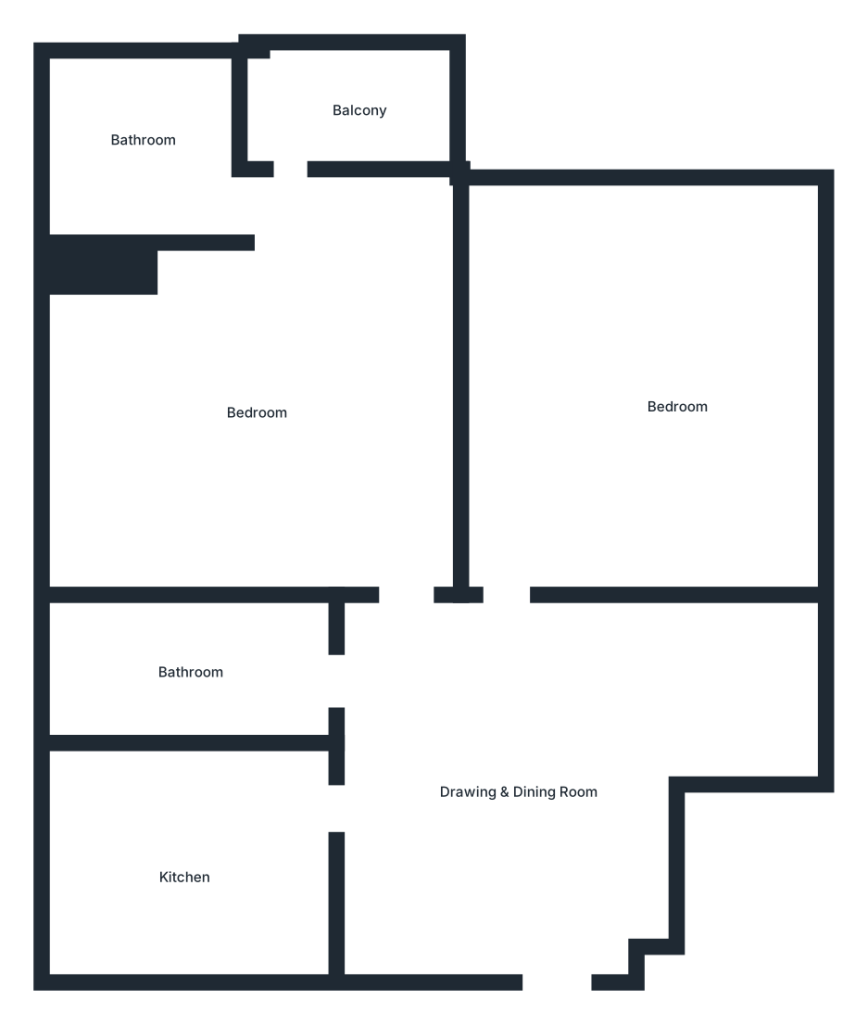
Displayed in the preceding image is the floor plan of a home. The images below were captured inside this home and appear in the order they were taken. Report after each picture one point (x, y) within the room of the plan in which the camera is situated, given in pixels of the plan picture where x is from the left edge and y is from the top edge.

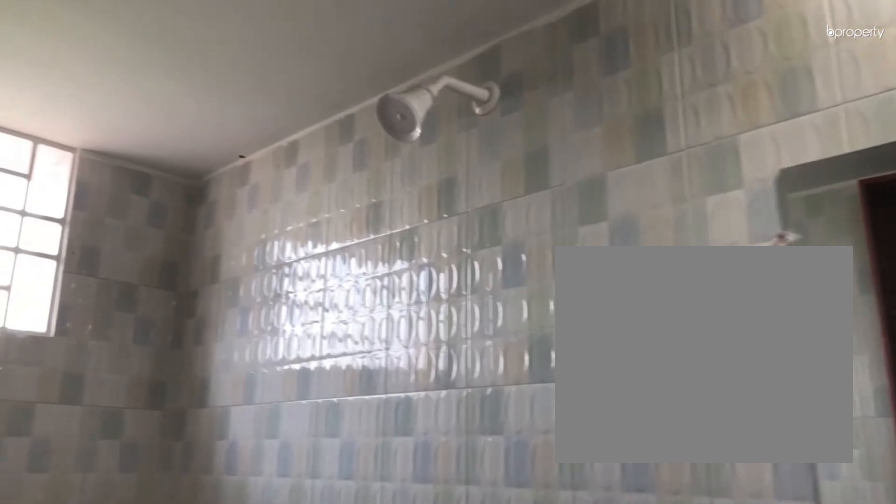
(205, 667)
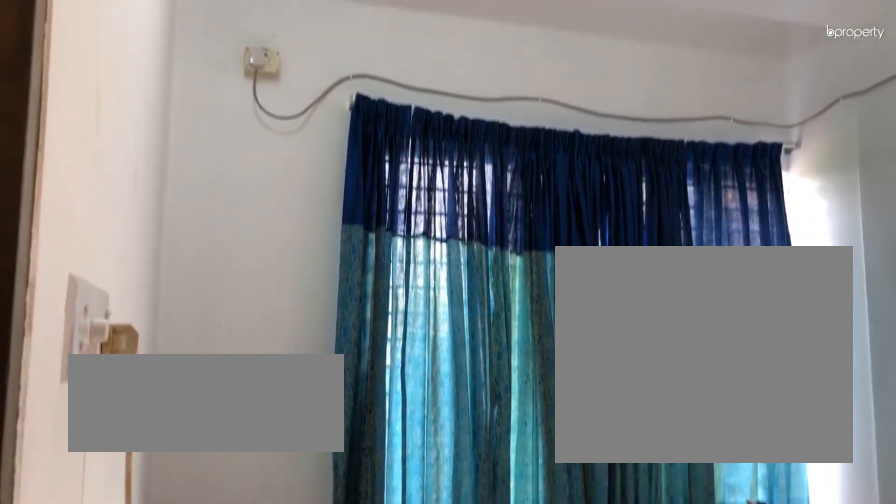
(252, 407)
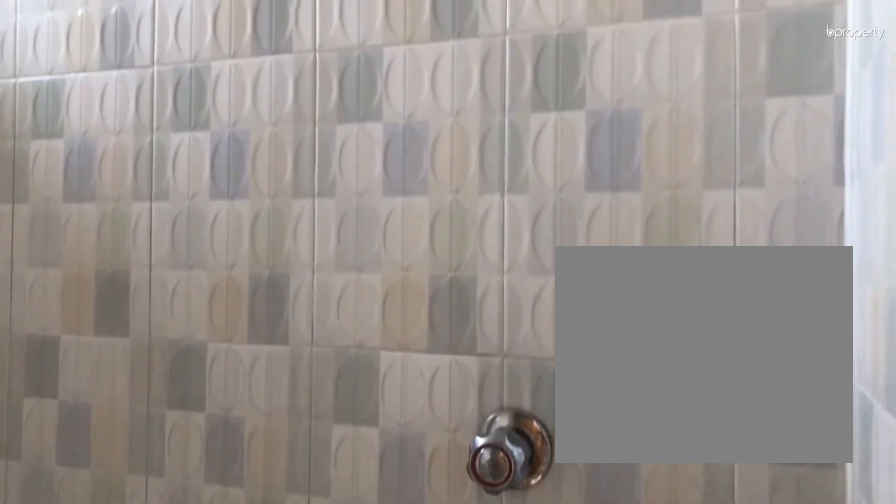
(153, 151)
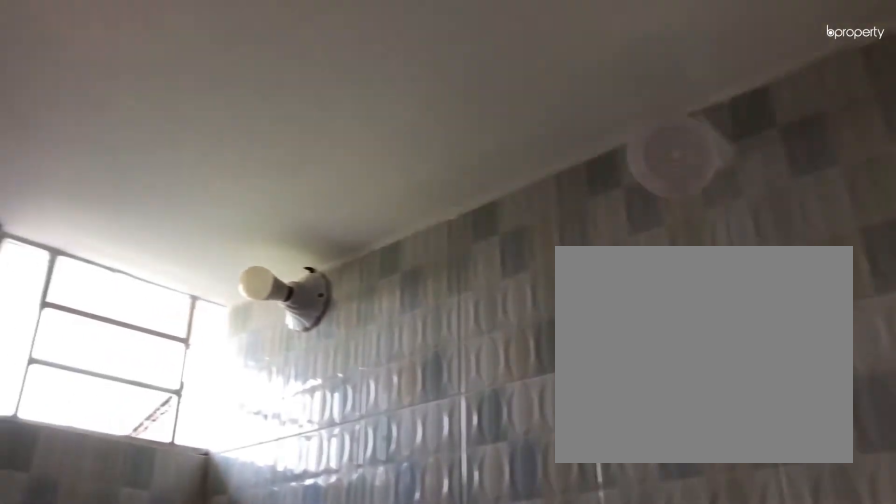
(153, 151)
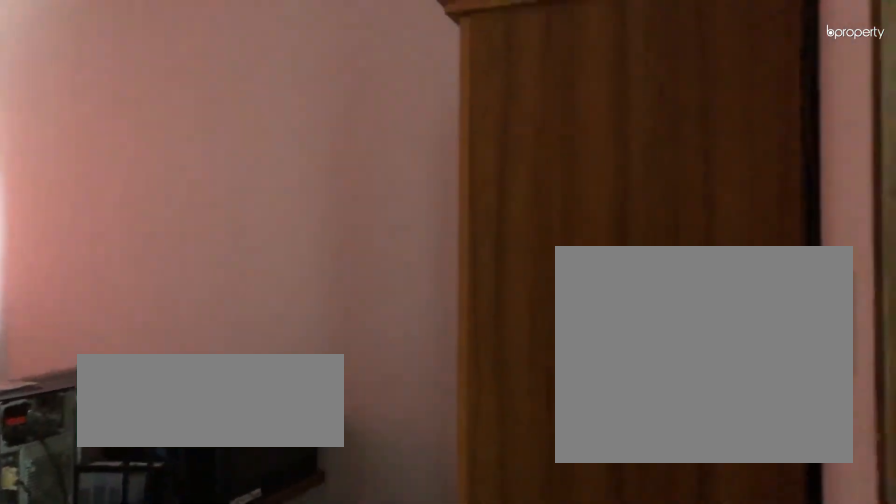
(617, 376)
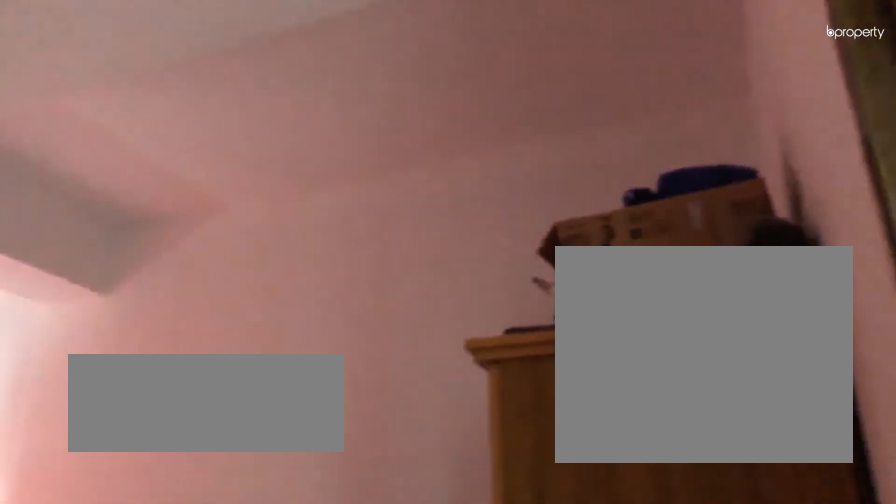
(617, 376)
